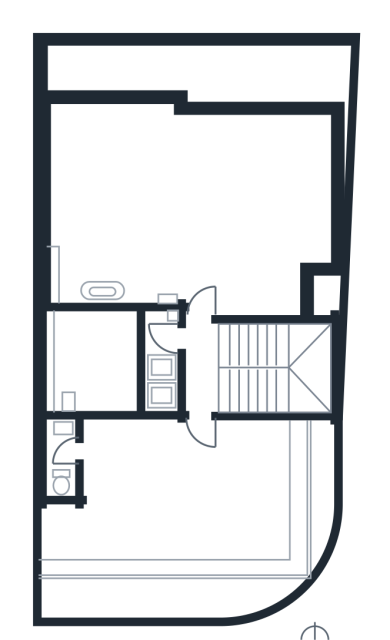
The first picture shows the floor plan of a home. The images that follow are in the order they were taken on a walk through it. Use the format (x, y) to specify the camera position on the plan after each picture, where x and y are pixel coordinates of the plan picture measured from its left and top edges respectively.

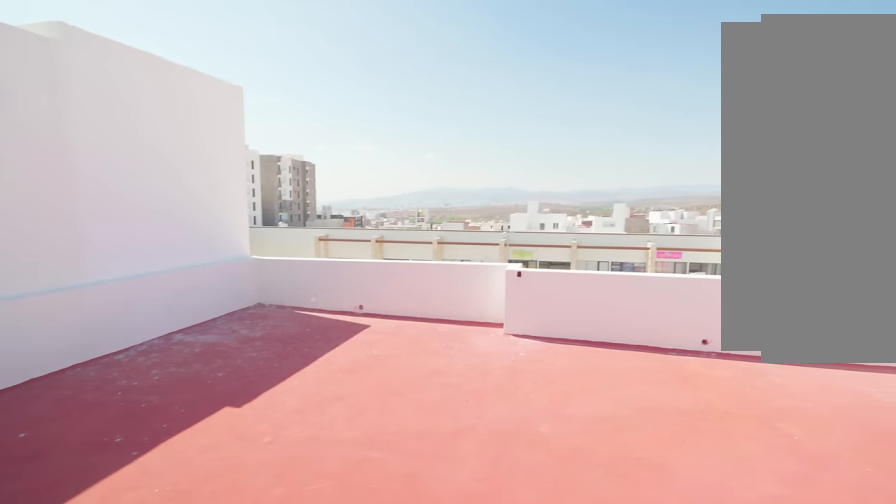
(204, 294)
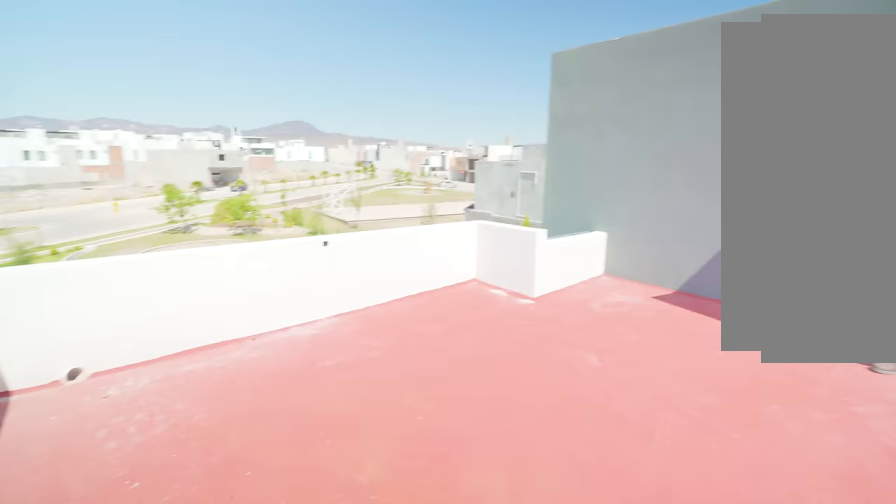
(206, 213)
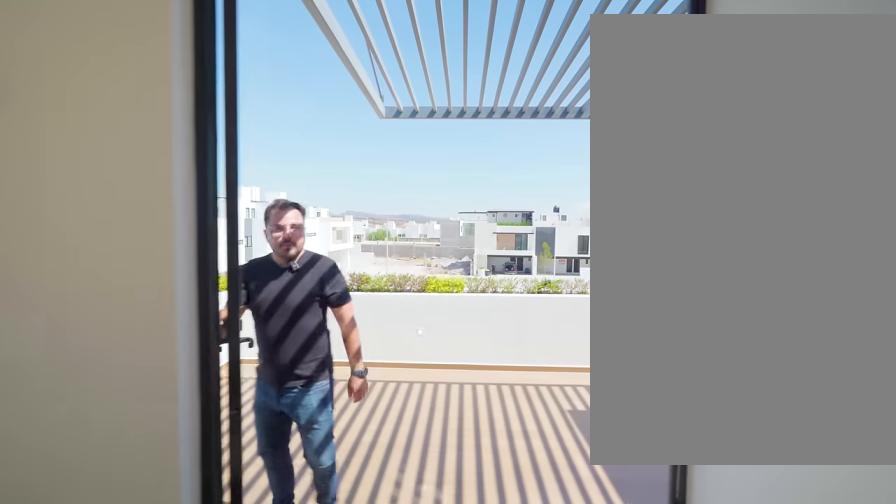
(199, 378)
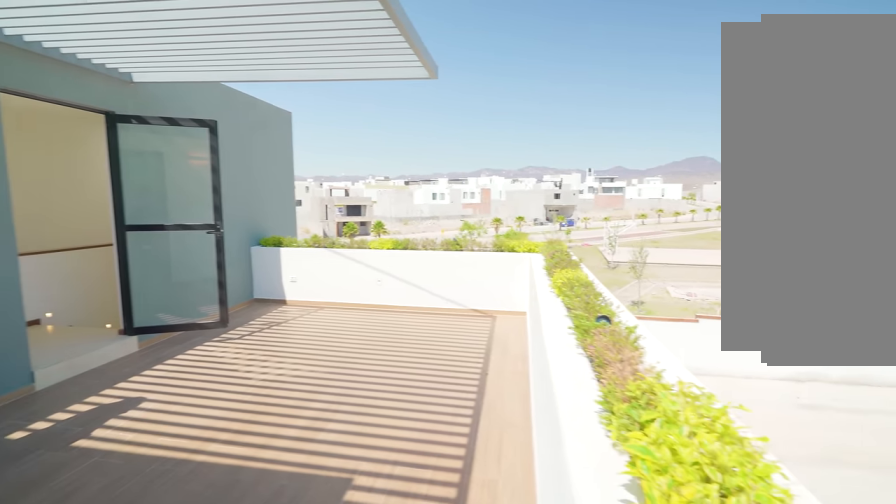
(61, 556)
